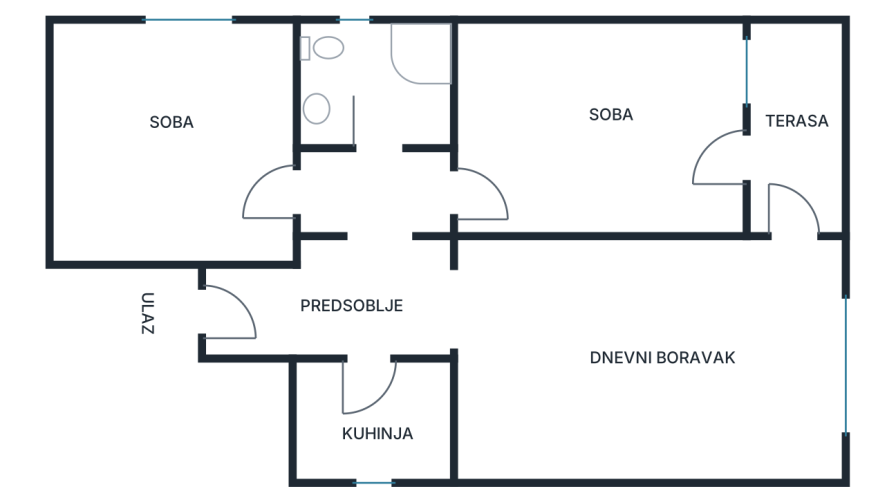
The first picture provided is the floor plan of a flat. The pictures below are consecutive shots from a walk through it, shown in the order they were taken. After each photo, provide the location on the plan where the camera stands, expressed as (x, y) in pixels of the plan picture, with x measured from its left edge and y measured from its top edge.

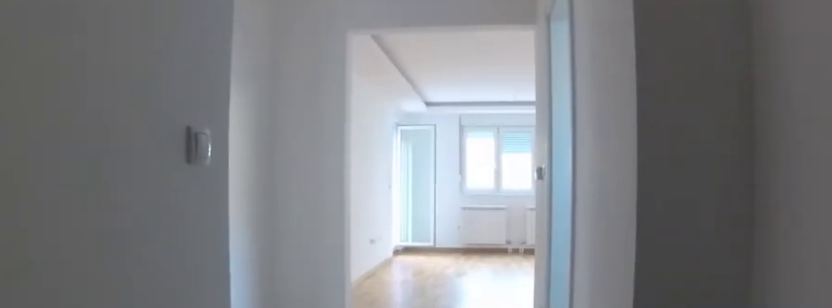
(262, 310)
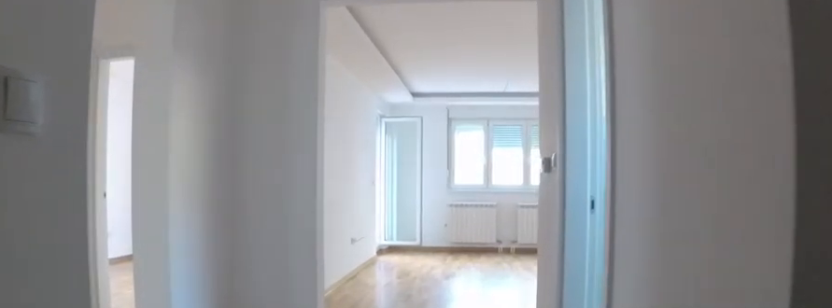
(290, 309)
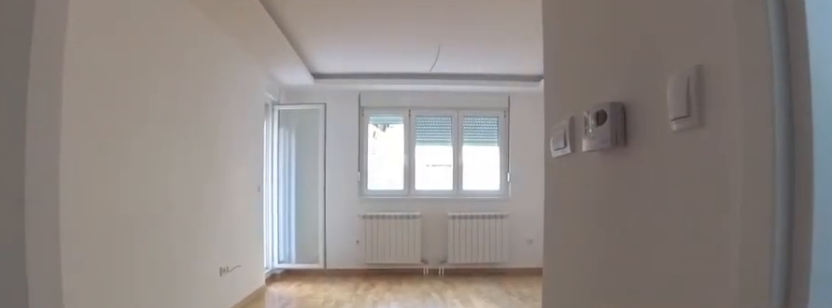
(346, 309)
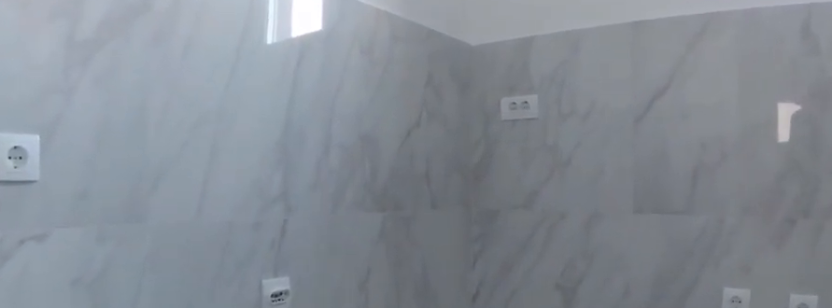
(359, 357)
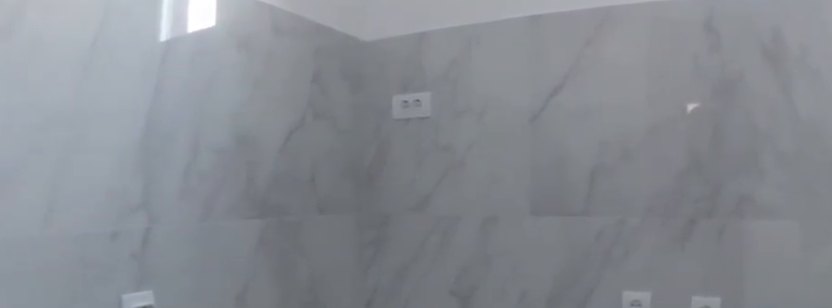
(369, 371)
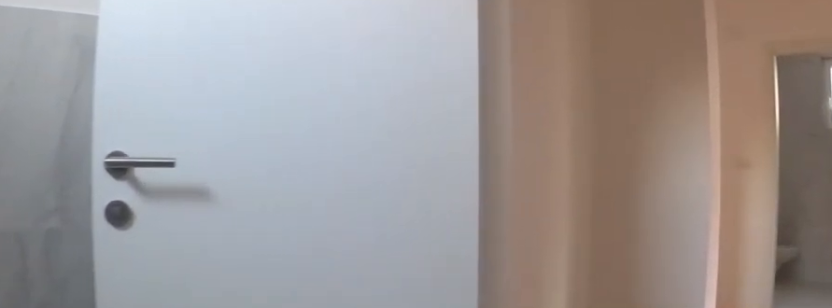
(396, 416)
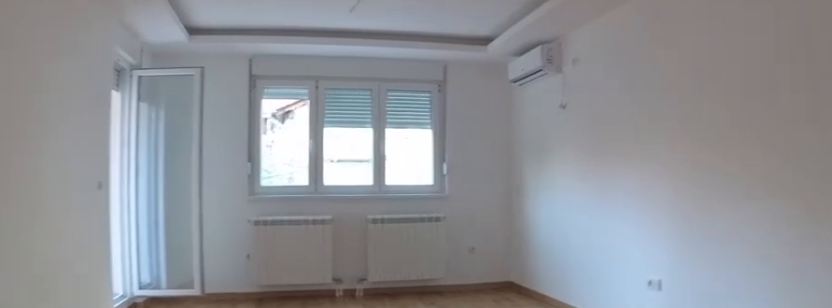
(466, 312)
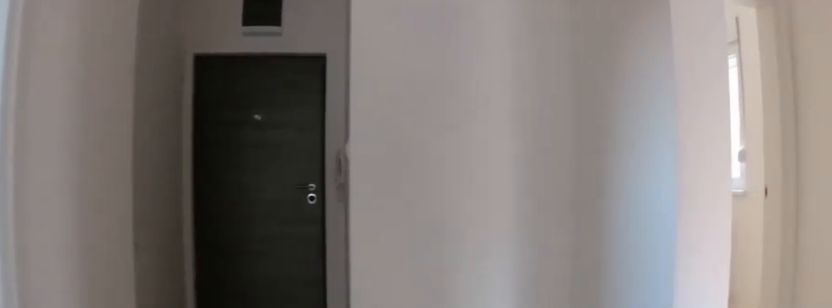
(441, 294)
